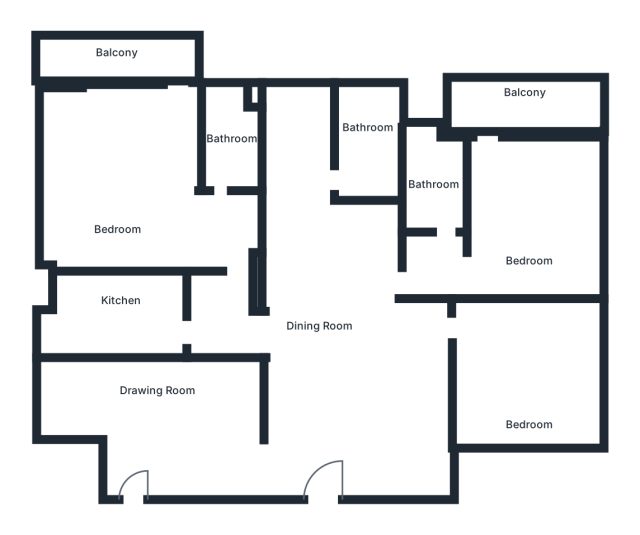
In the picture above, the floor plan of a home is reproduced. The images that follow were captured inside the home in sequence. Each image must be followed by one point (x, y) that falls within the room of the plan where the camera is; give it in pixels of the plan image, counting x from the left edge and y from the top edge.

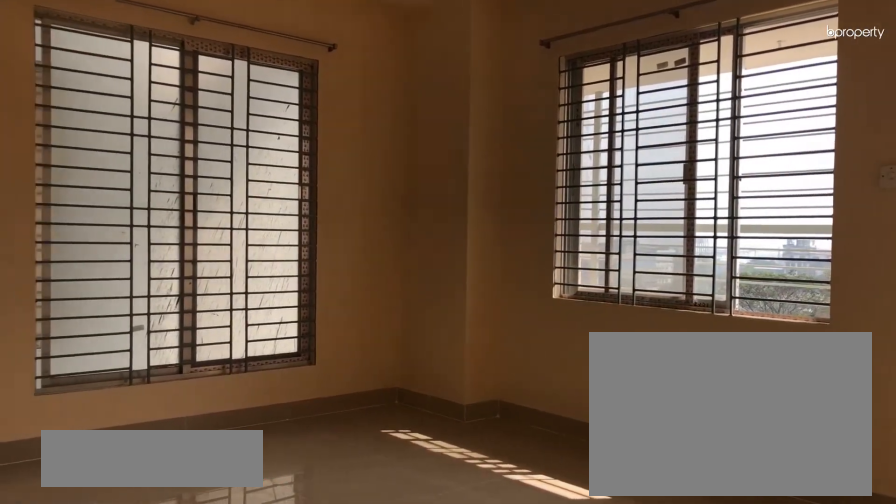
(107, 190)
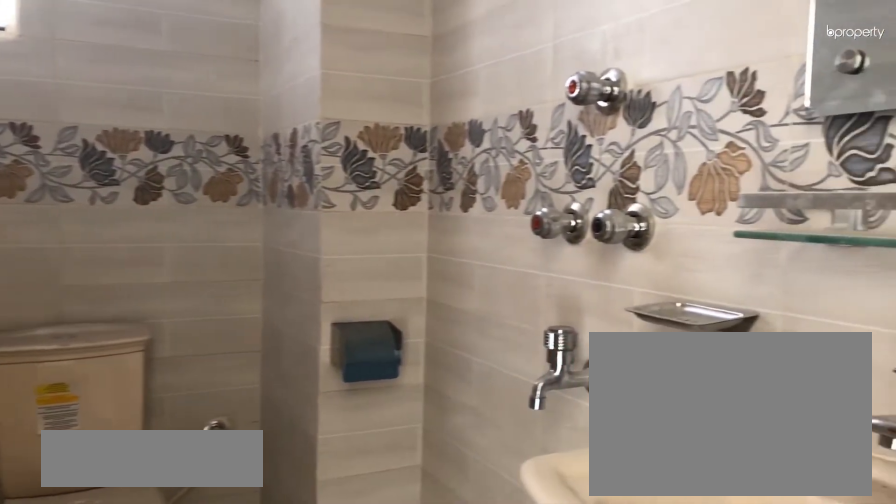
(229, 136)
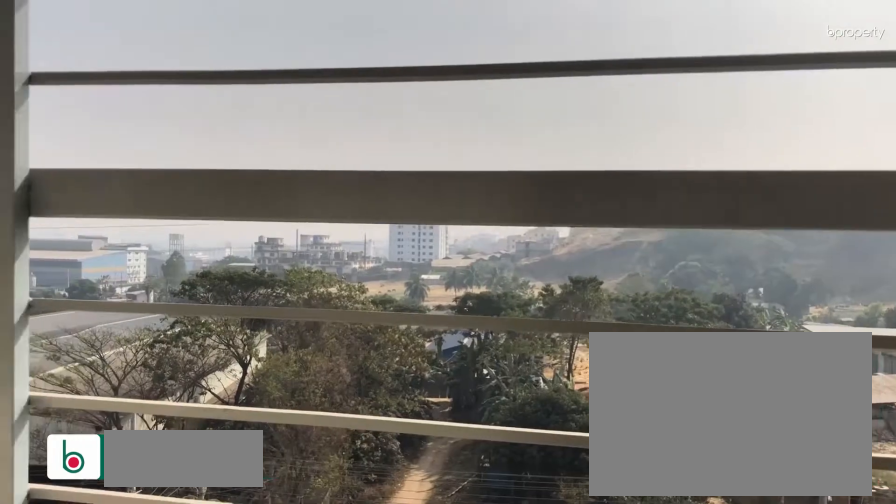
(111, 65)
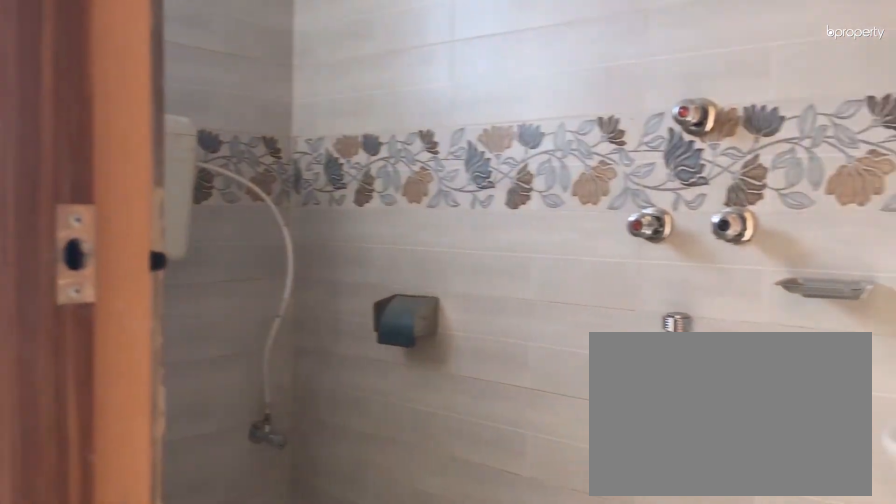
(367, 131)
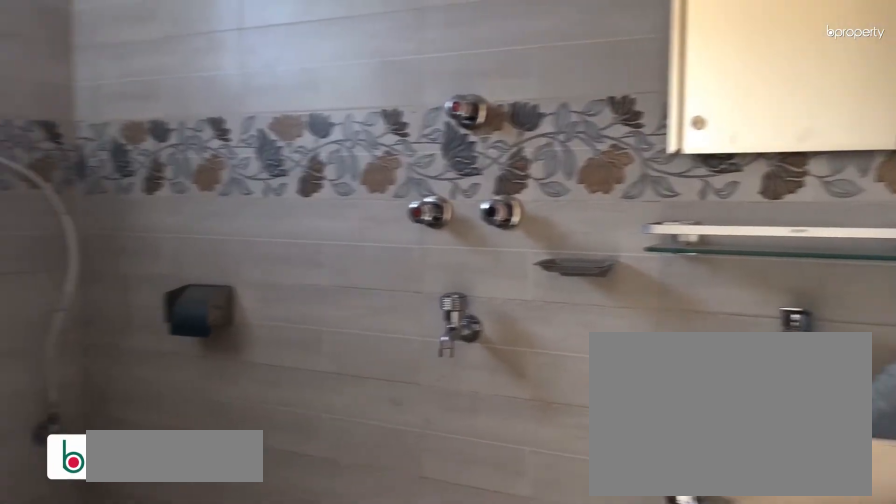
(367, 131)
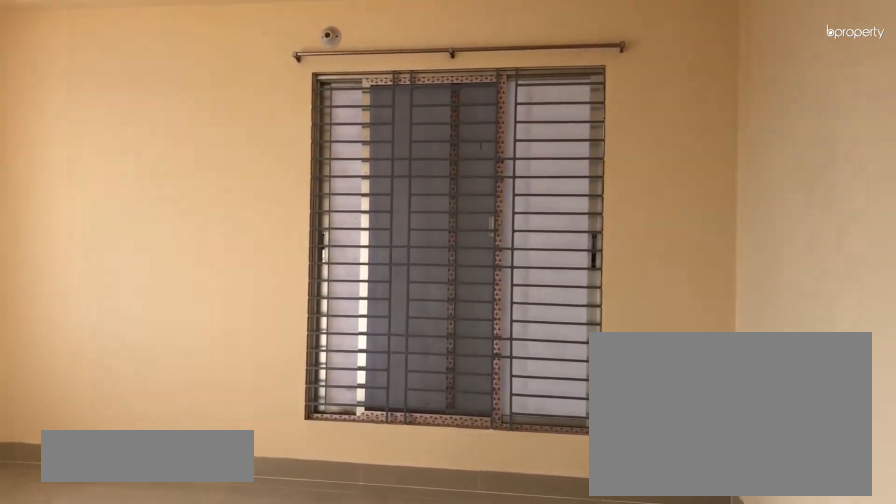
(528, 219)
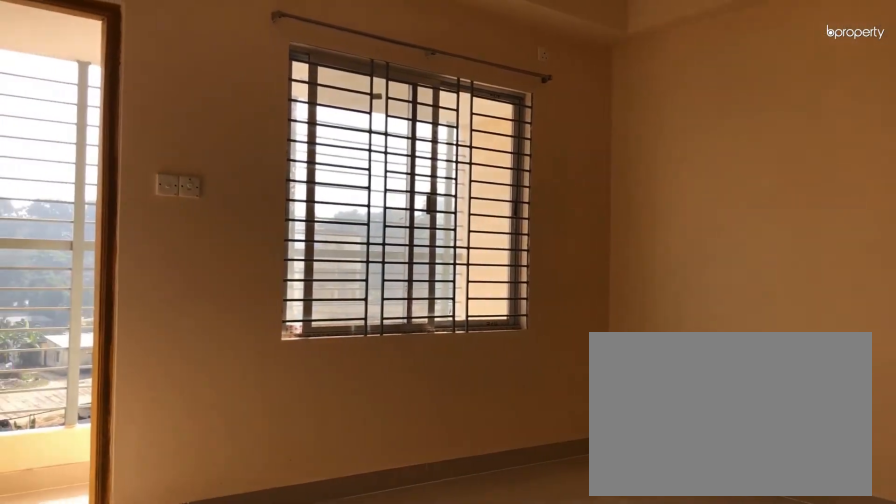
(528, 219)
